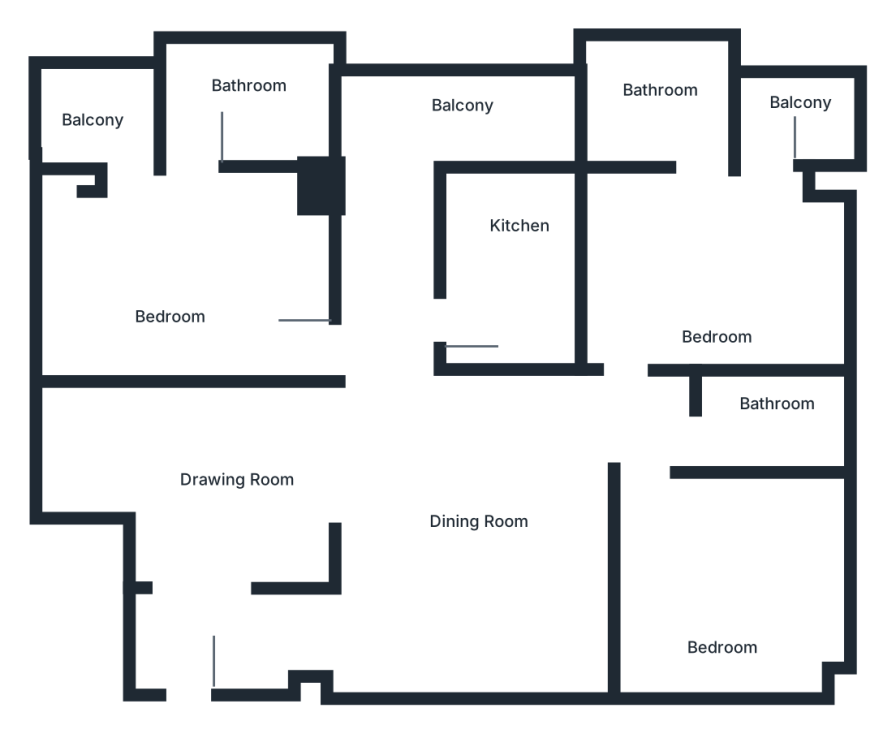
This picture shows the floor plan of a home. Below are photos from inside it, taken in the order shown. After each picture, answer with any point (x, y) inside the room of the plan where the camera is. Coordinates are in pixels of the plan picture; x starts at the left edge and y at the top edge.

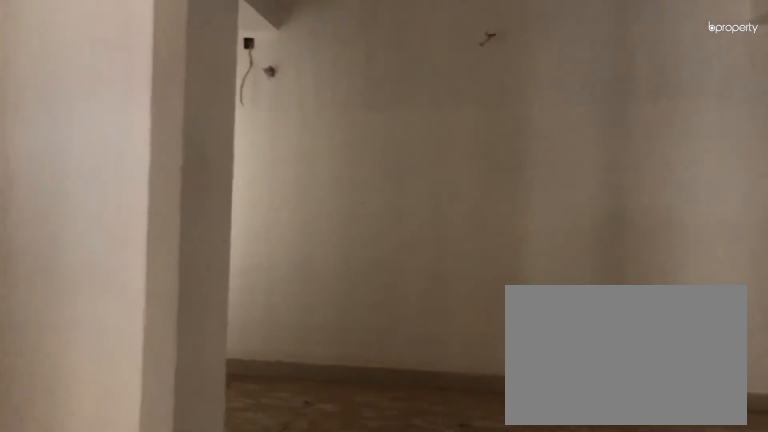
(180, 635)
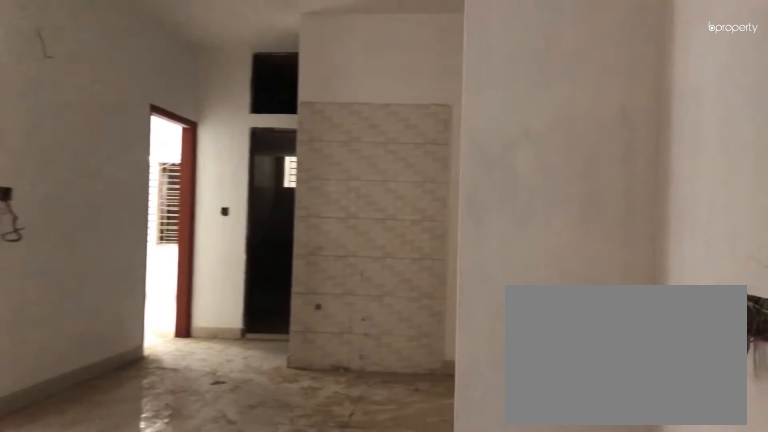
(254, 473)
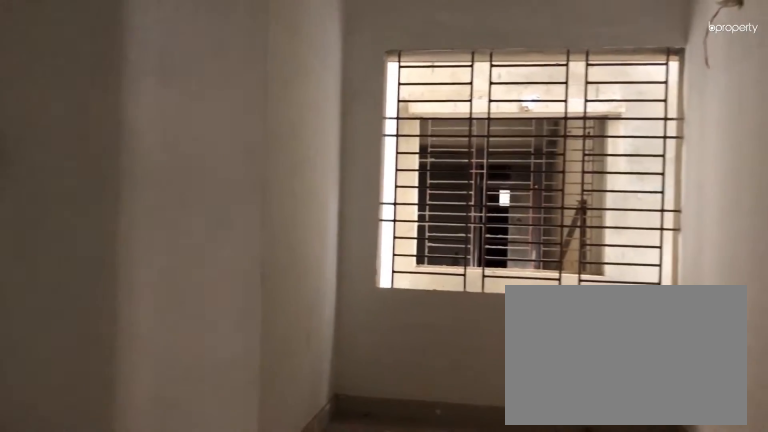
(255, 473)
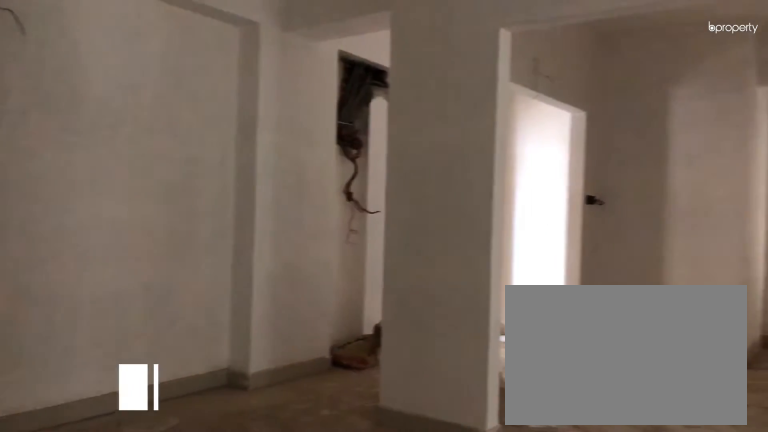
(453, 529)
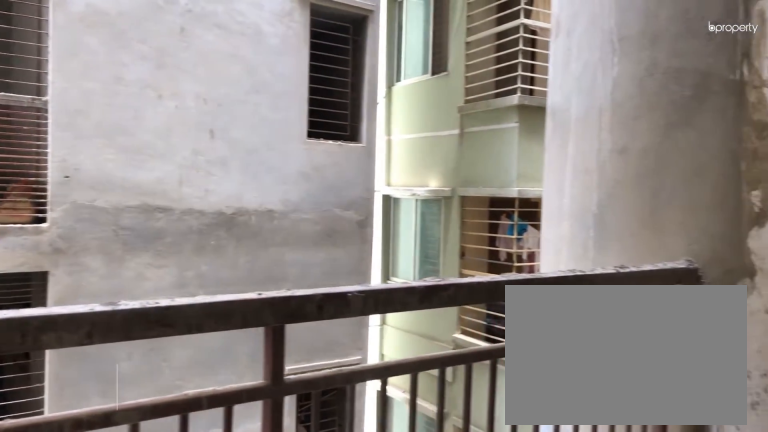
(451, 129)
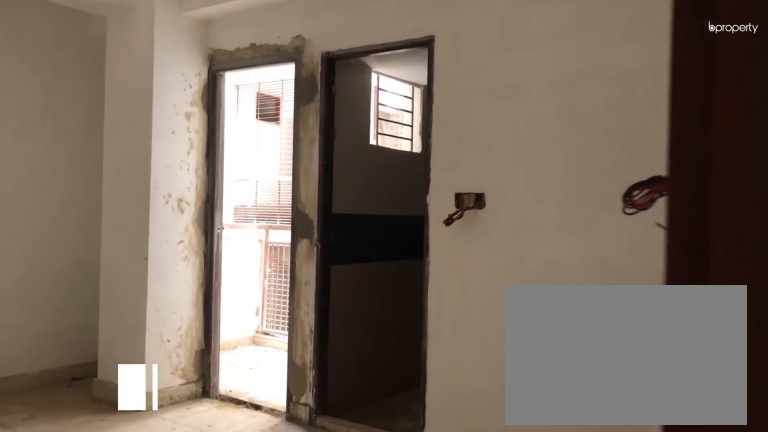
(300, 339)
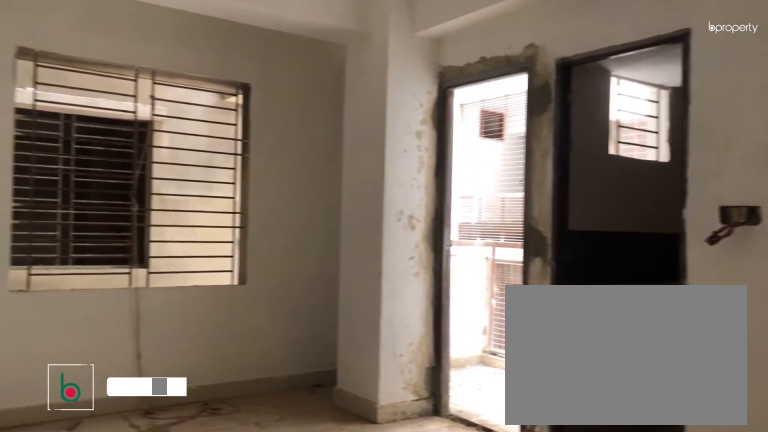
(168, 274)
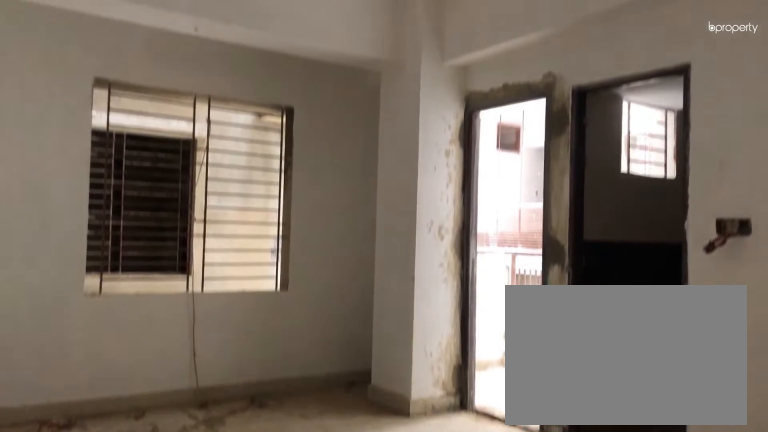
(169, 275)
